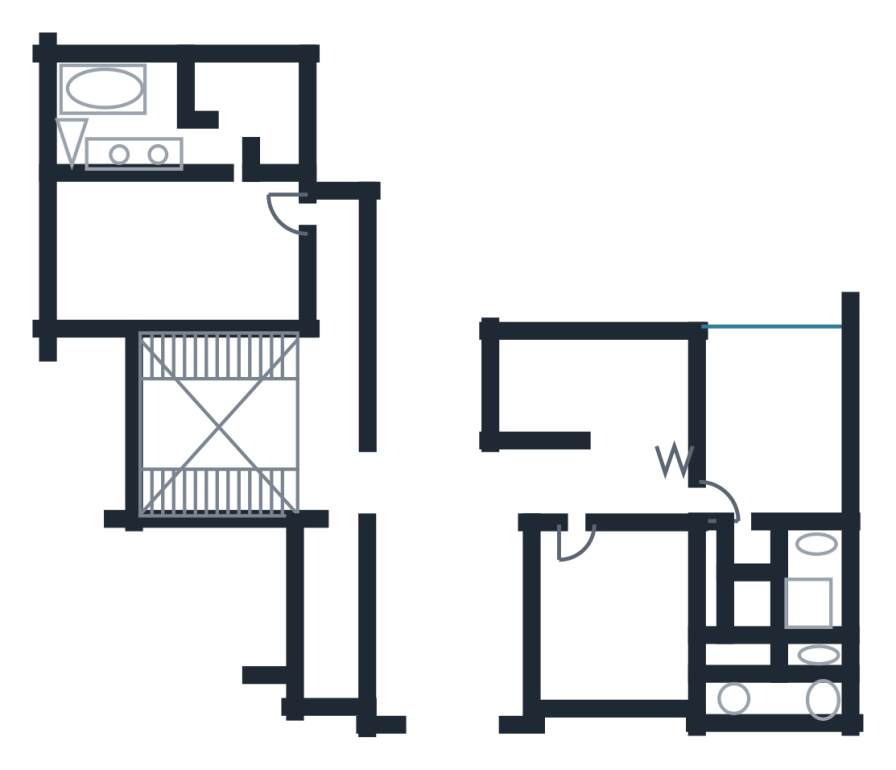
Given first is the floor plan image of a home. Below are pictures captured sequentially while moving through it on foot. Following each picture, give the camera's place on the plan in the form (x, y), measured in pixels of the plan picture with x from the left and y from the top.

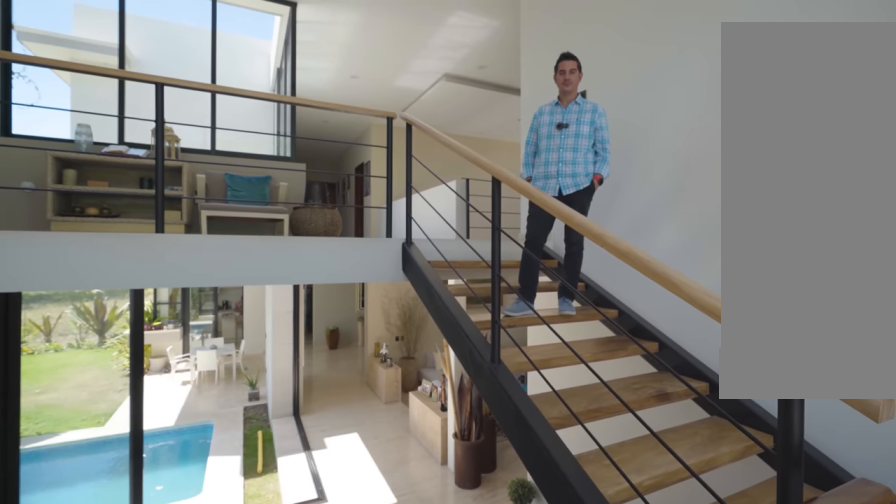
(158, 492)
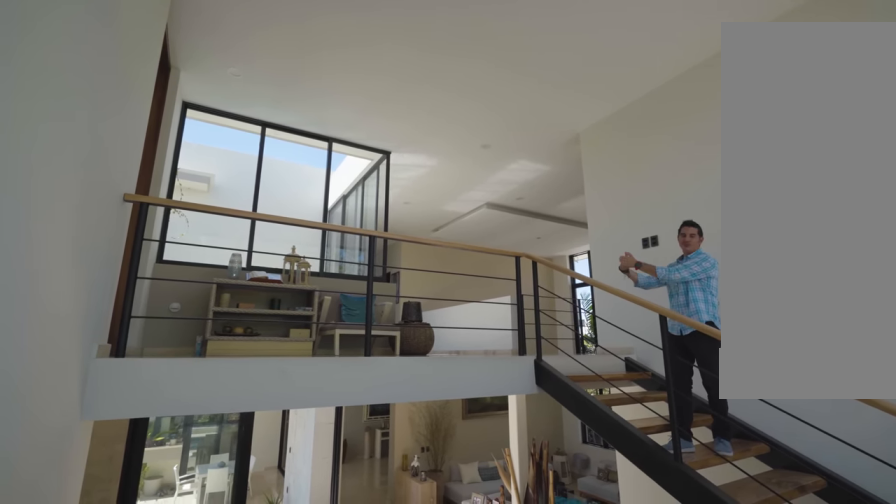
(157, 367)
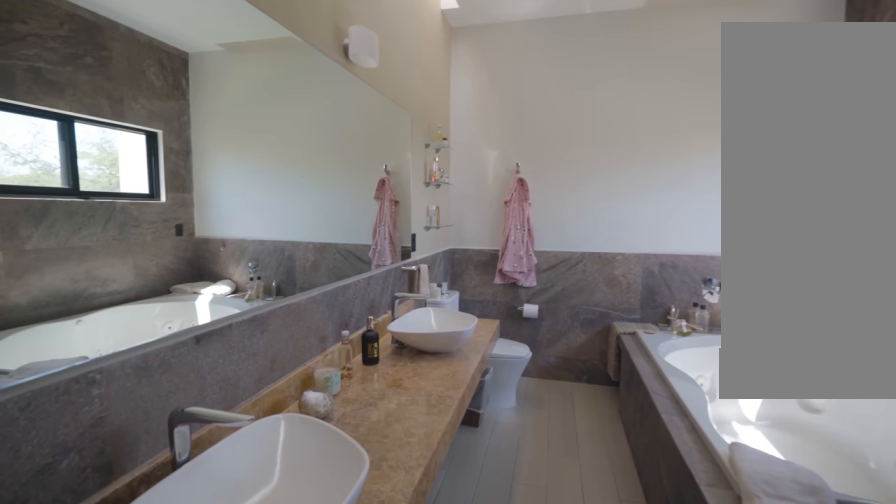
(216, 141)
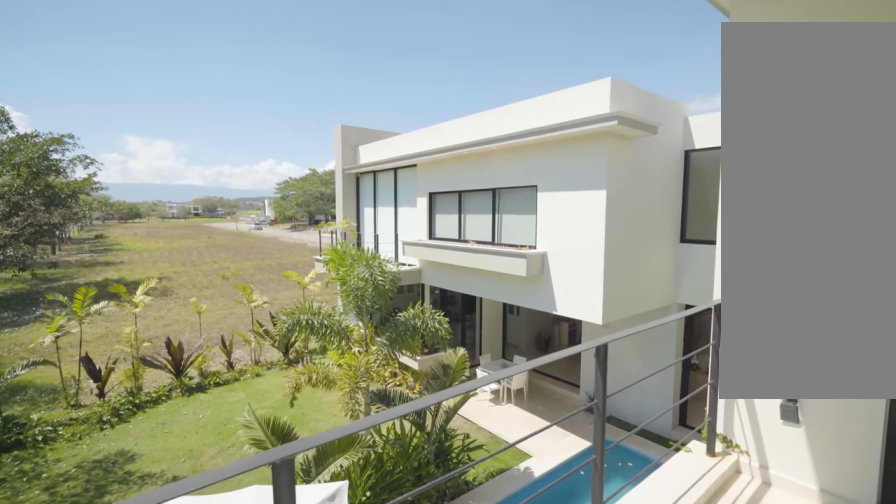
(363, 140)
